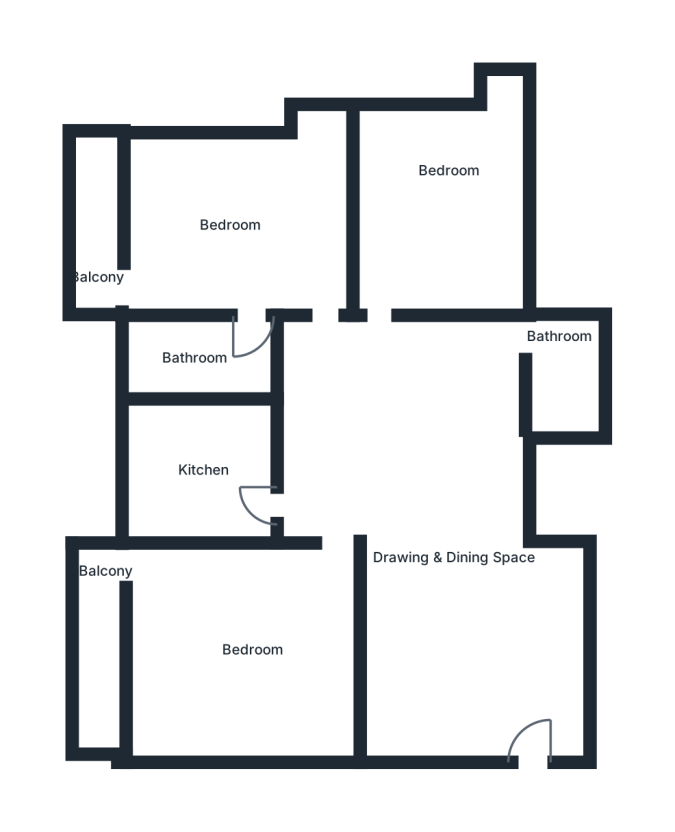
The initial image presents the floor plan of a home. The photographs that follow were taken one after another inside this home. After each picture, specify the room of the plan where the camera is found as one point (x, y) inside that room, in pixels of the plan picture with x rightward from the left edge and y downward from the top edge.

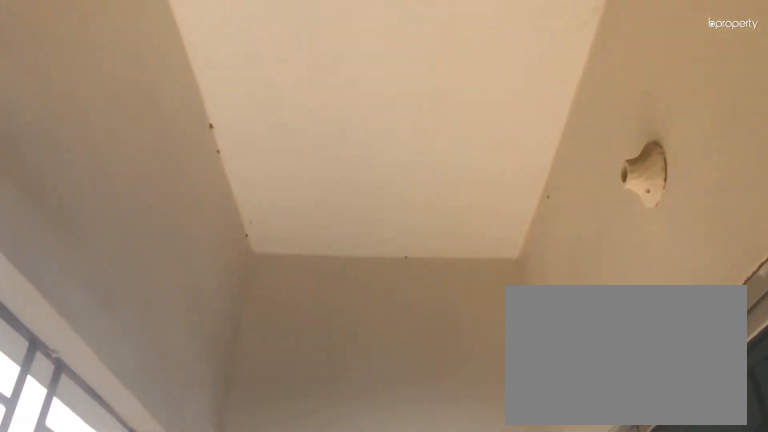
(93, 248)
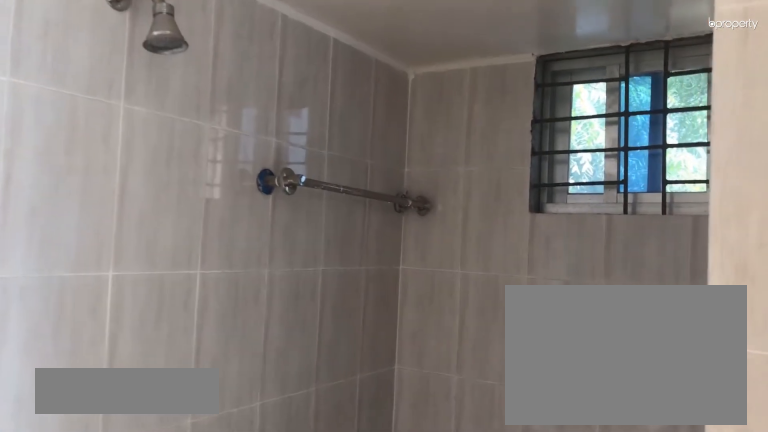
(197, 354)
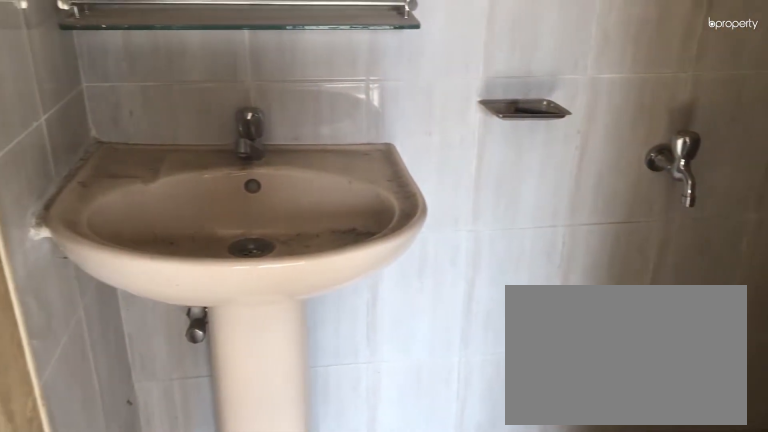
(197, 354)
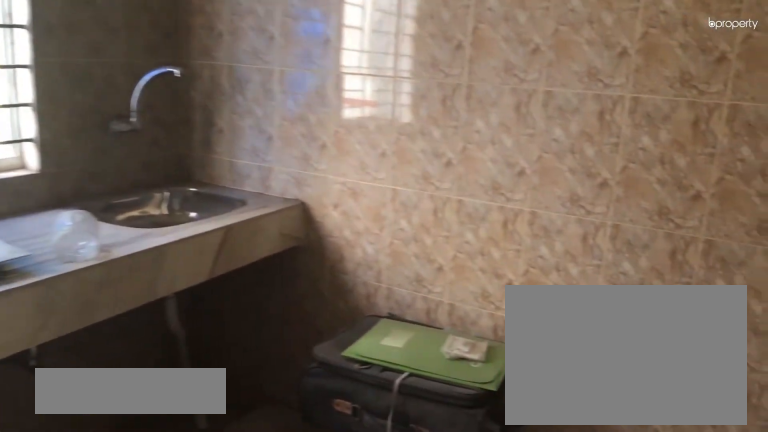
(216, 474)
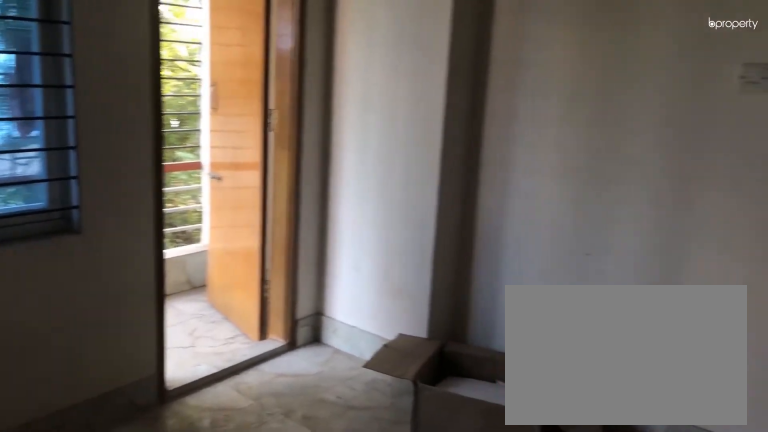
(237, 639)
